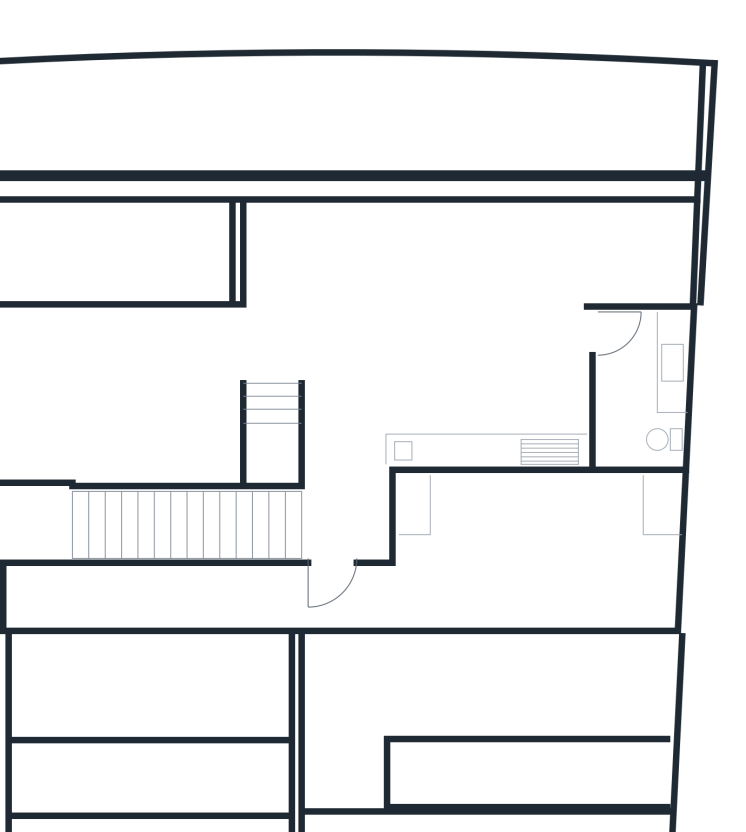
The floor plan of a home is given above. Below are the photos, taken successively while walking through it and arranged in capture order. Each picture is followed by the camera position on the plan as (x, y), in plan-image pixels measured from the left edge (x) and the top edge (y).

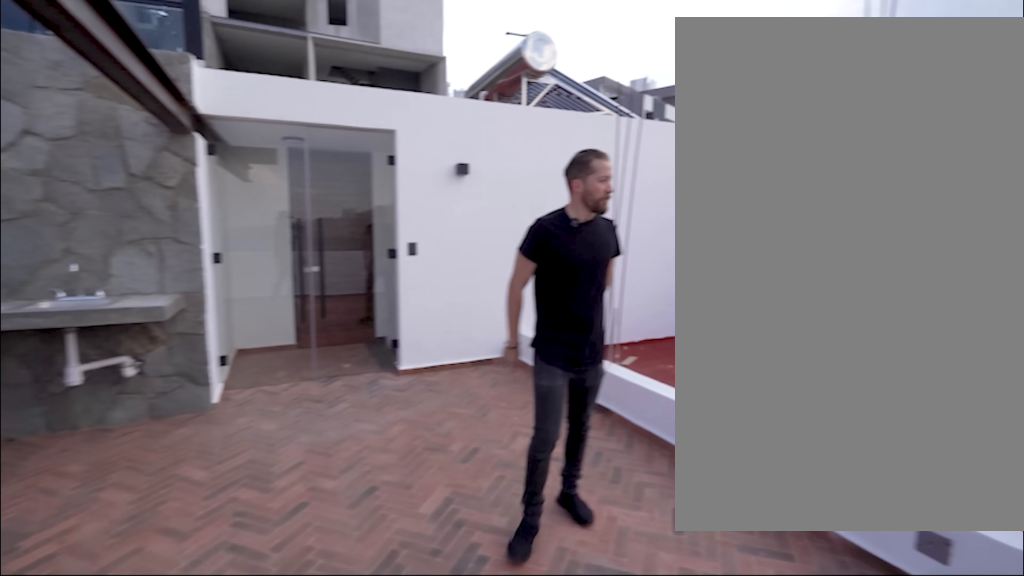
(350, 289)
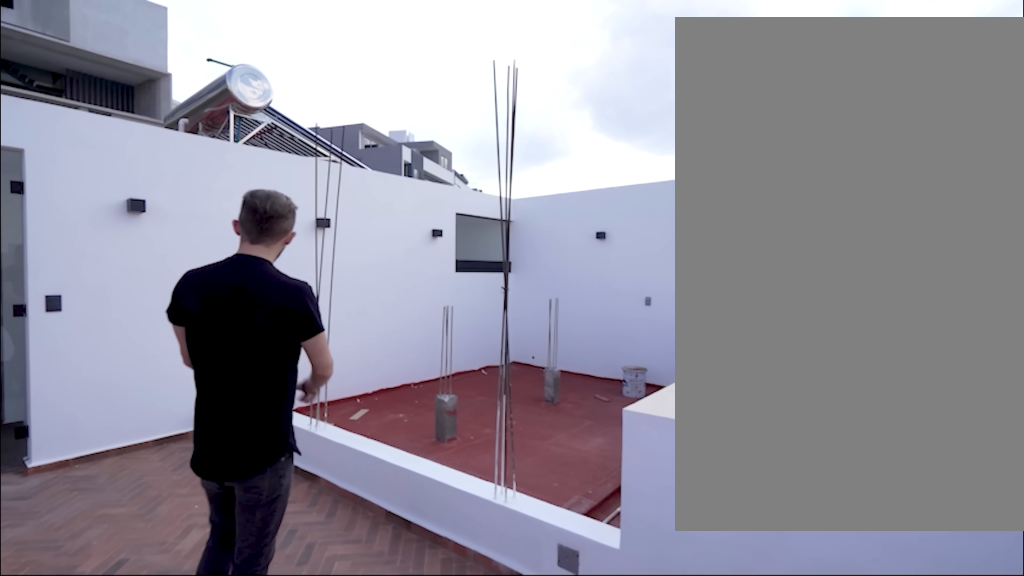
(305, 261)
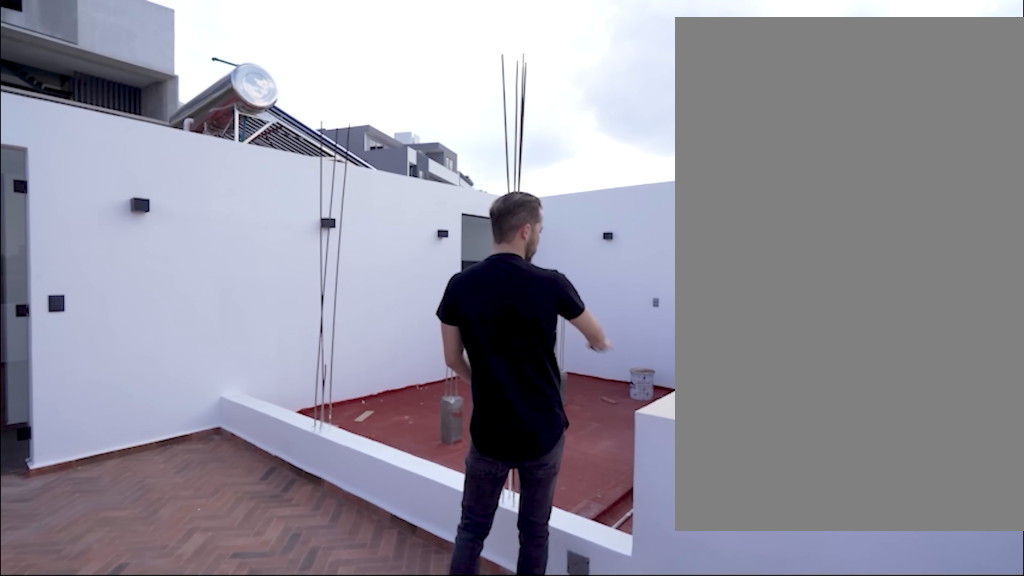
(305, 261)
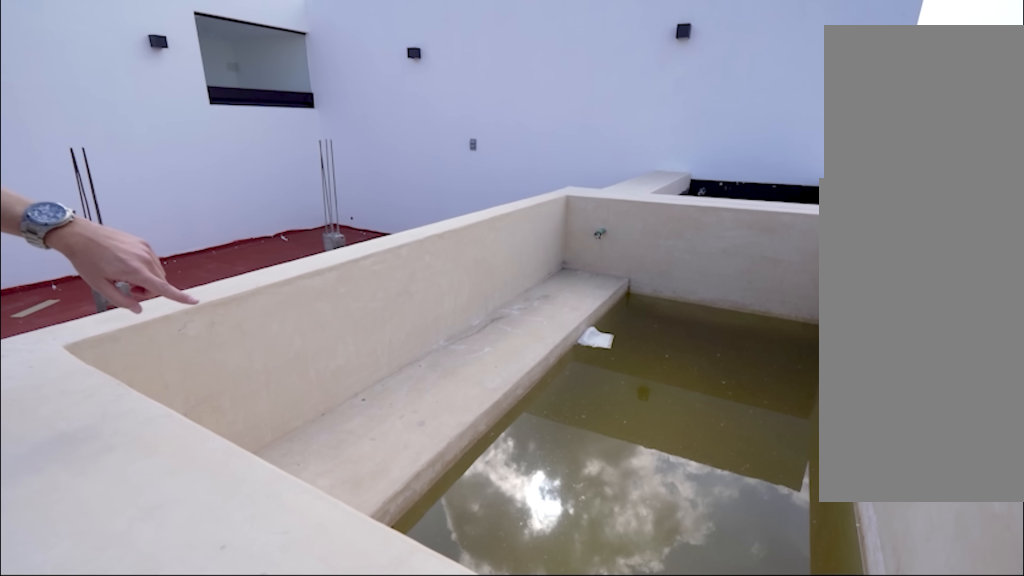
(258, 228)
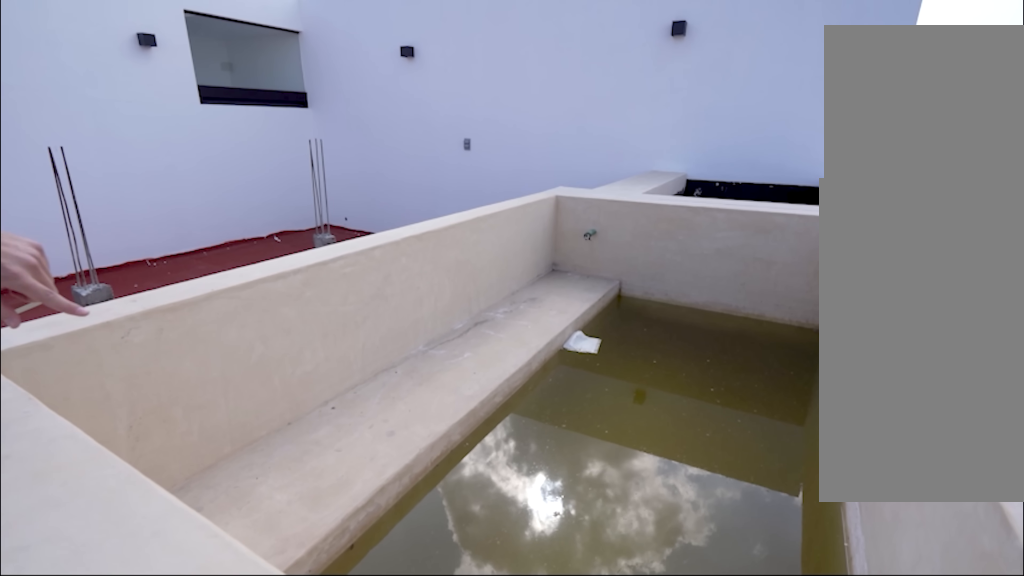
(258, 228)
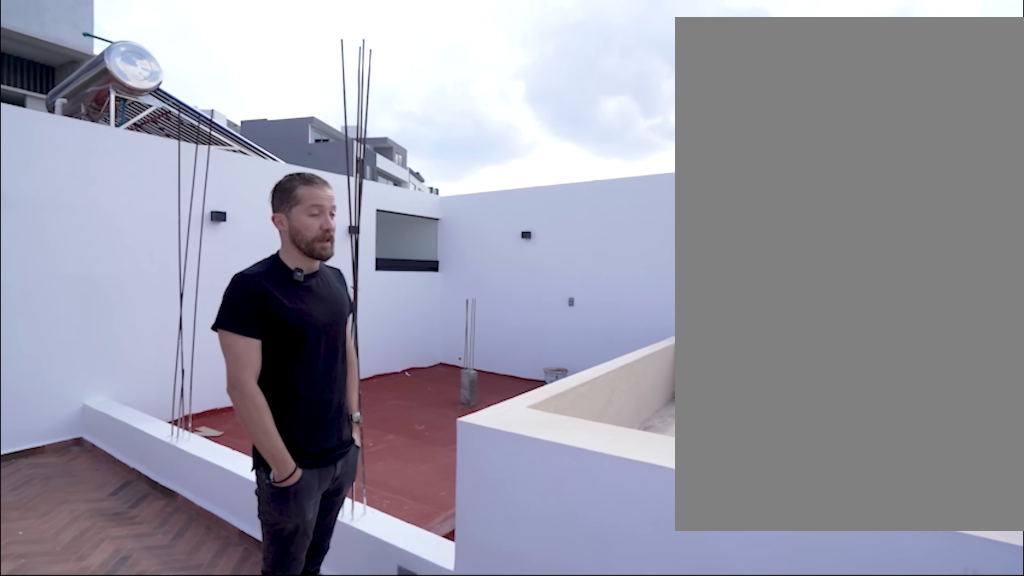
(272, 251)
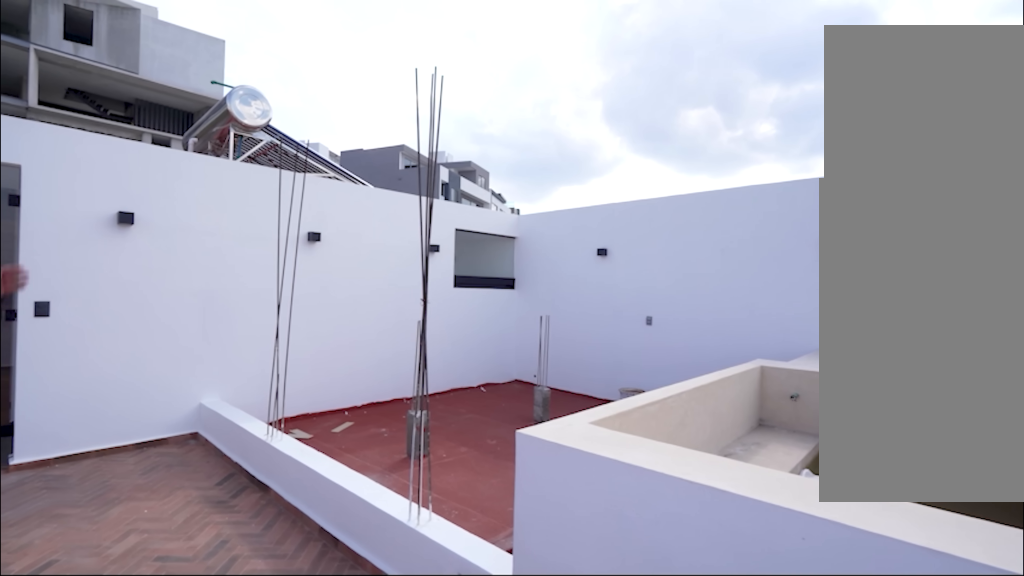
(280, 254)
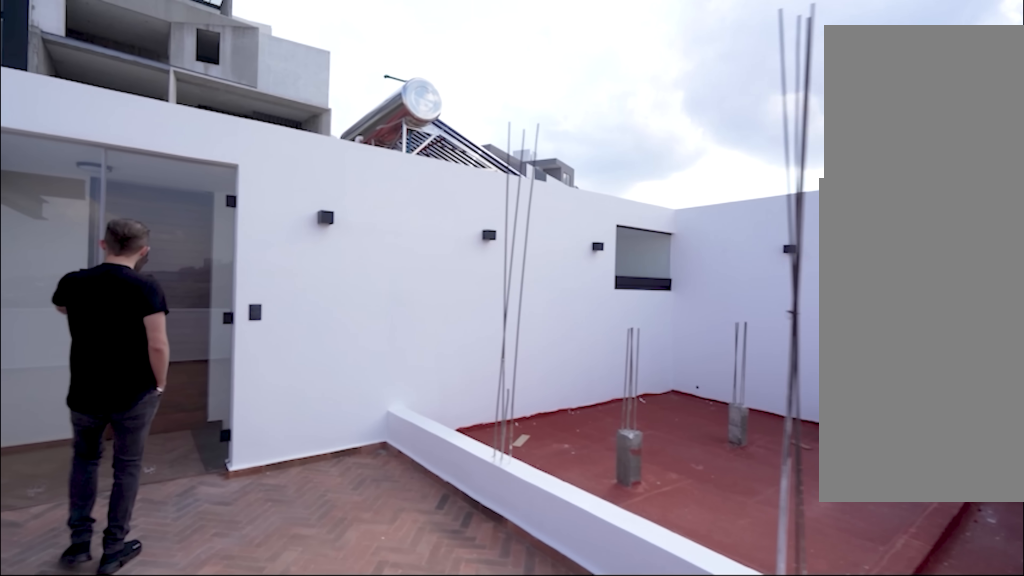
(284, 260)
